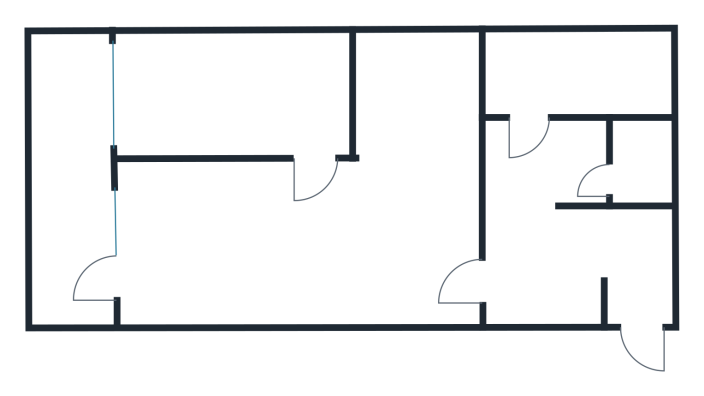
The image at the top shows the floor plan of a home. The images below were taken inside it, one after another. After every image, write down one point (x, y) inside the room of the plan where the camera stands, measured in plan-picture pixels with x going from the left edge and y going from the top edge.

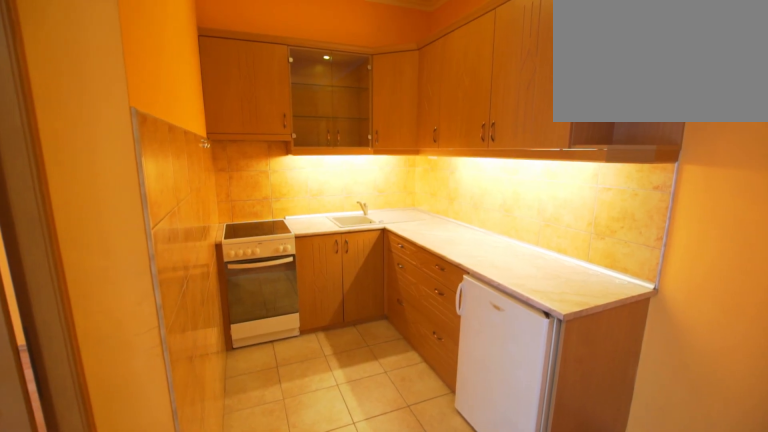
(300, 230)
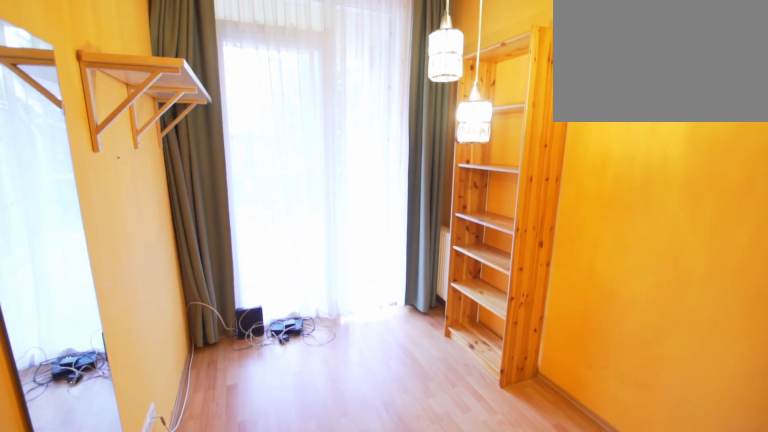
(237, 98)
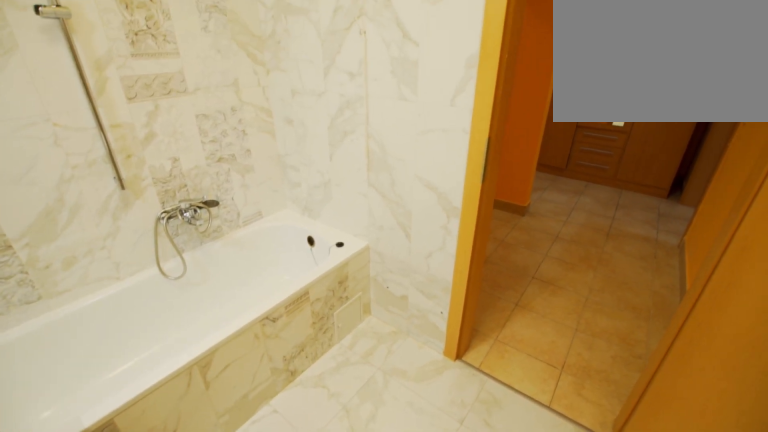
(569, 63)
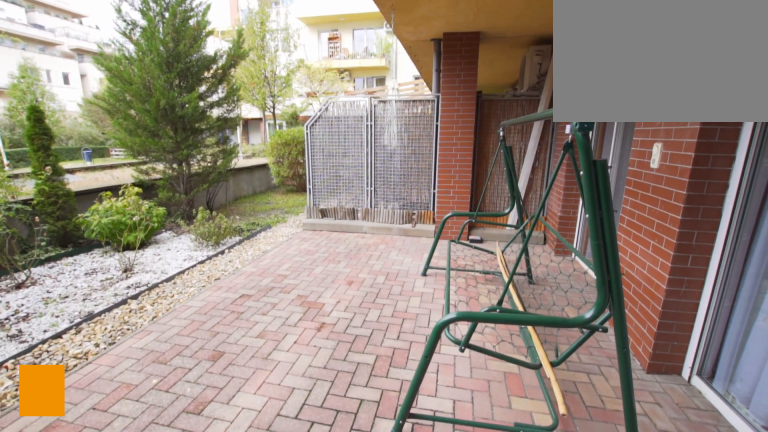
(70, 189)
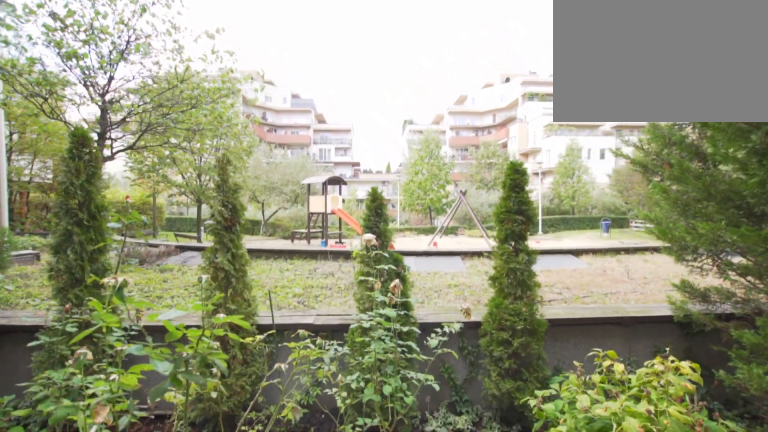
(70, 189)
